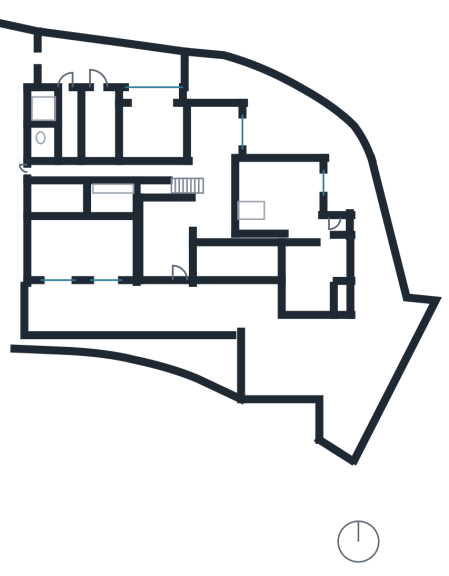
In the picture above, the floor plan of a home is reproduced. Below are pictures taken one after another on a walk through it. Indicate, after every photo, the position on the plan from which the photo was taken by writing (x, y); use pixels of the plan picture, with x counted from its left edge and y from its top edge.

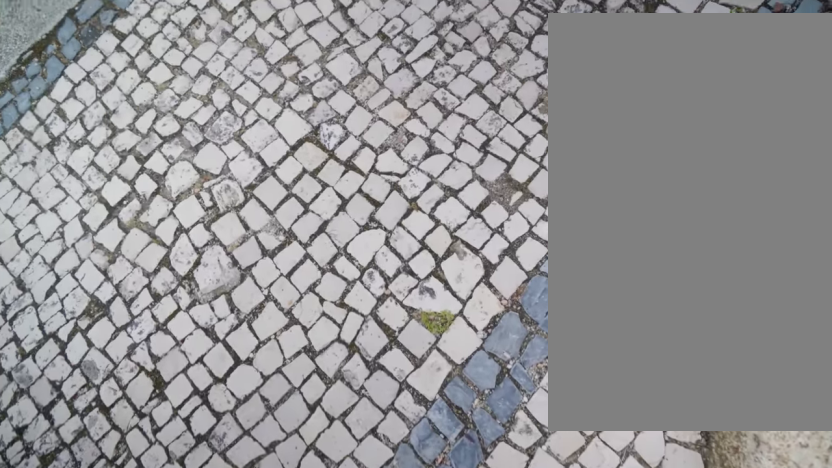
(252, 400)
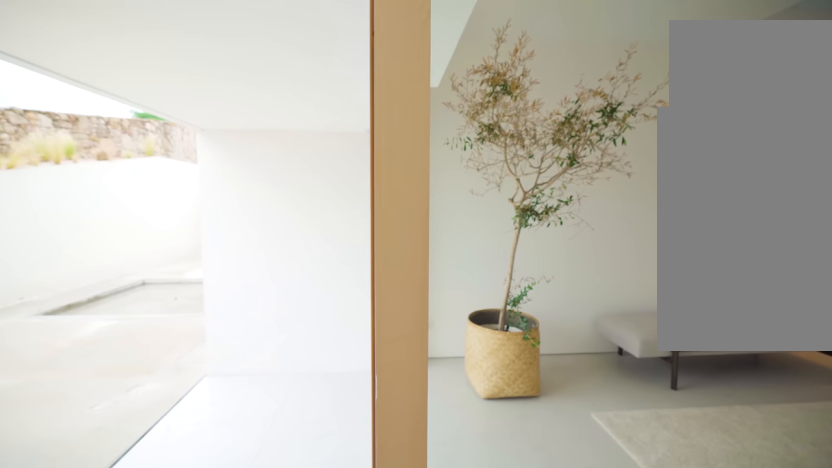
(180, 267)
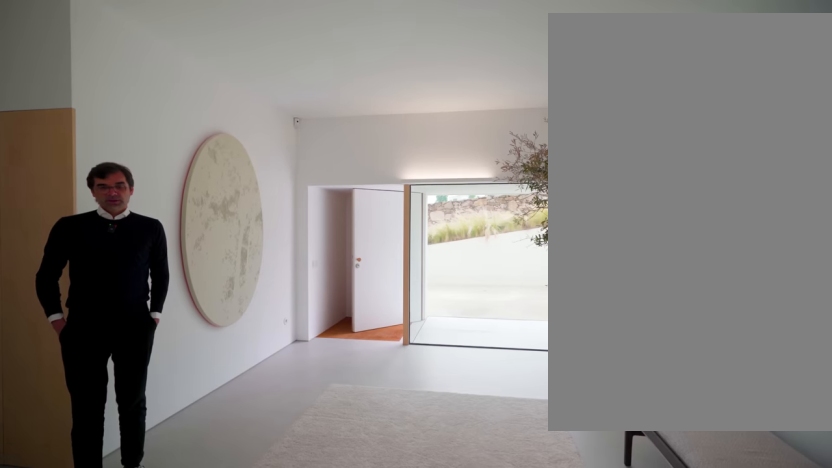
(153, 213)
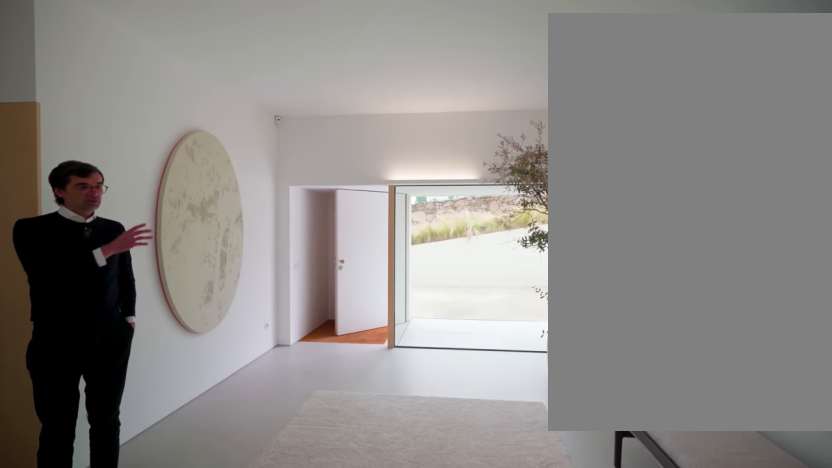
(156, 212)
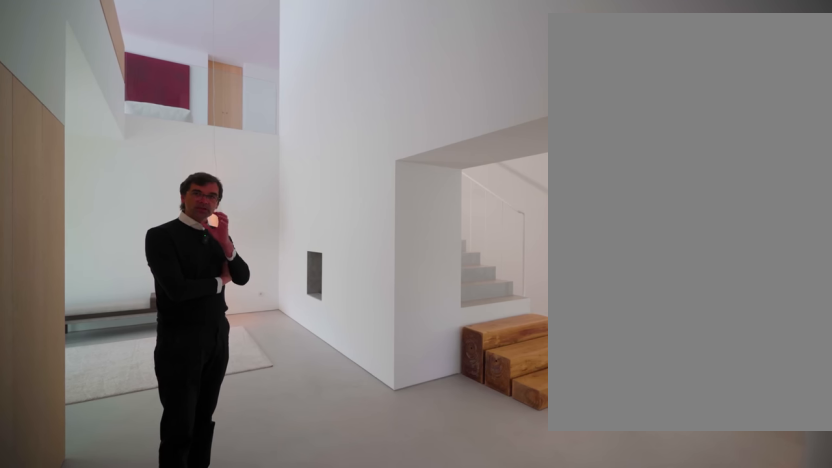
(224, 213)
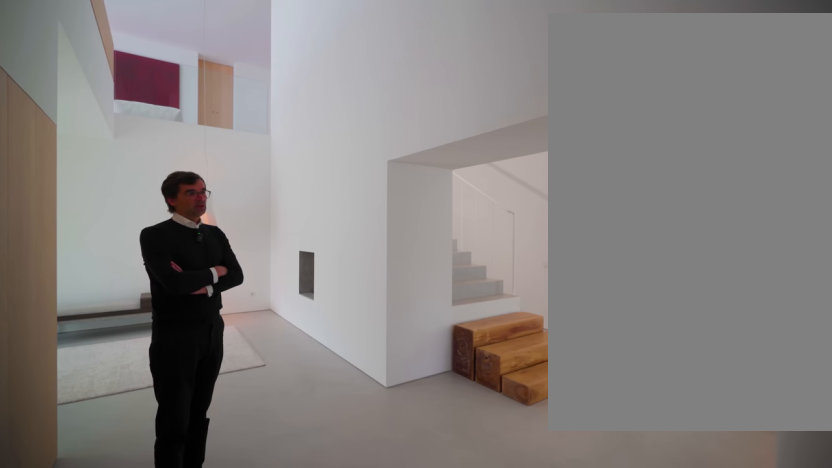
(224, 213)
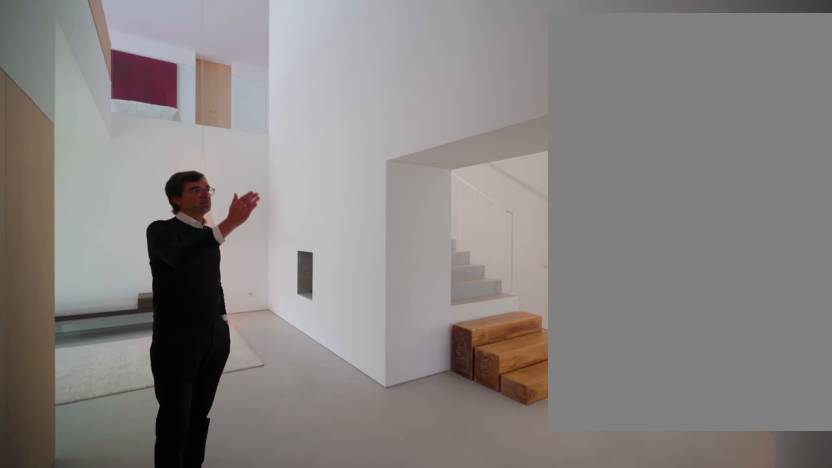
(224, 213)
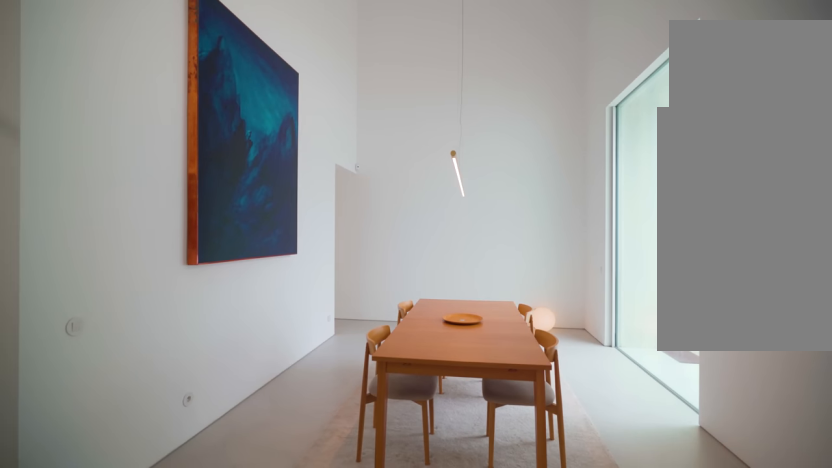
(227, 181)
